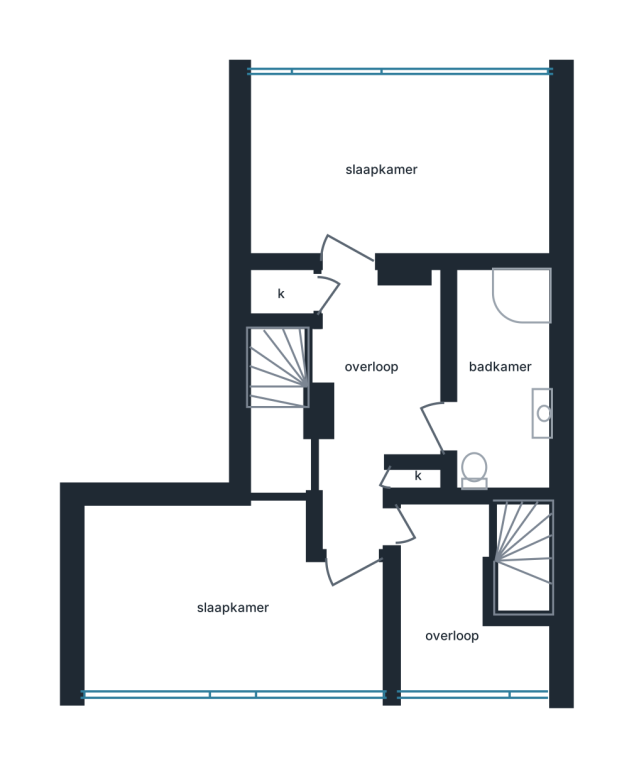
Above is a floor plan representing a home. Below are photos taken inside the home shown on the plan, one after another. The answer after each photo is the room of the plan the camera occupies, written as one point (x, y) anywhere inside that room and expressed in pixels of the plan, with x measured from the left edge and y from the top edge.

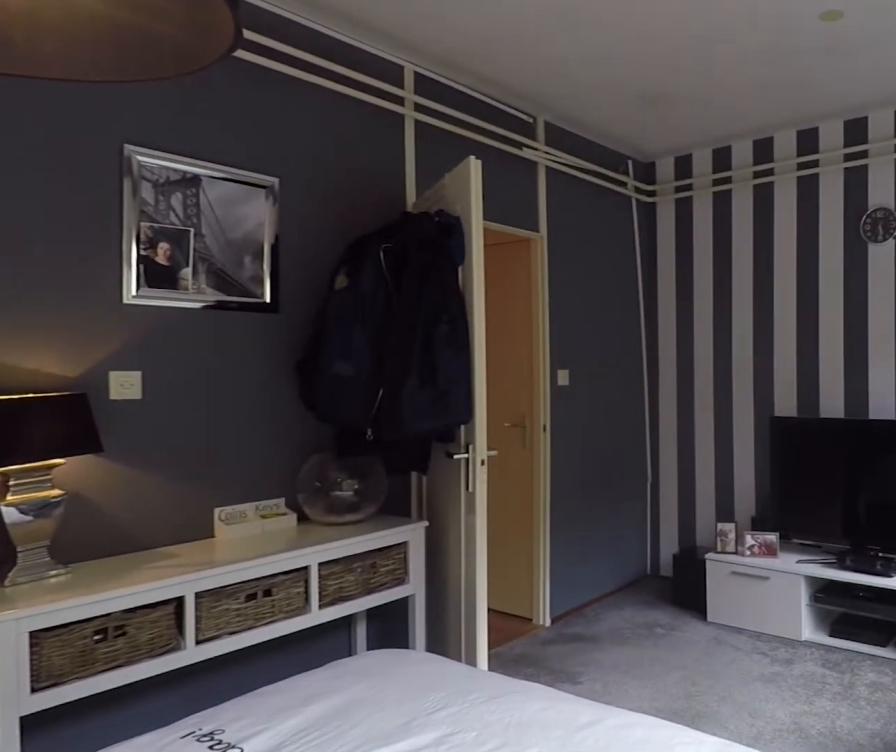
(402, 169)
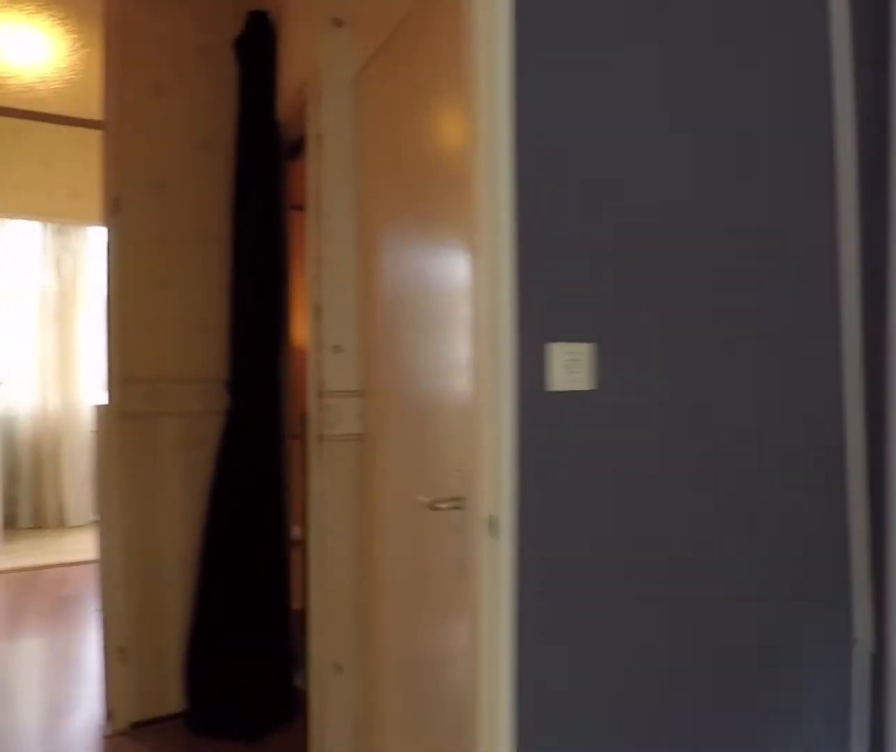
(402, 169)
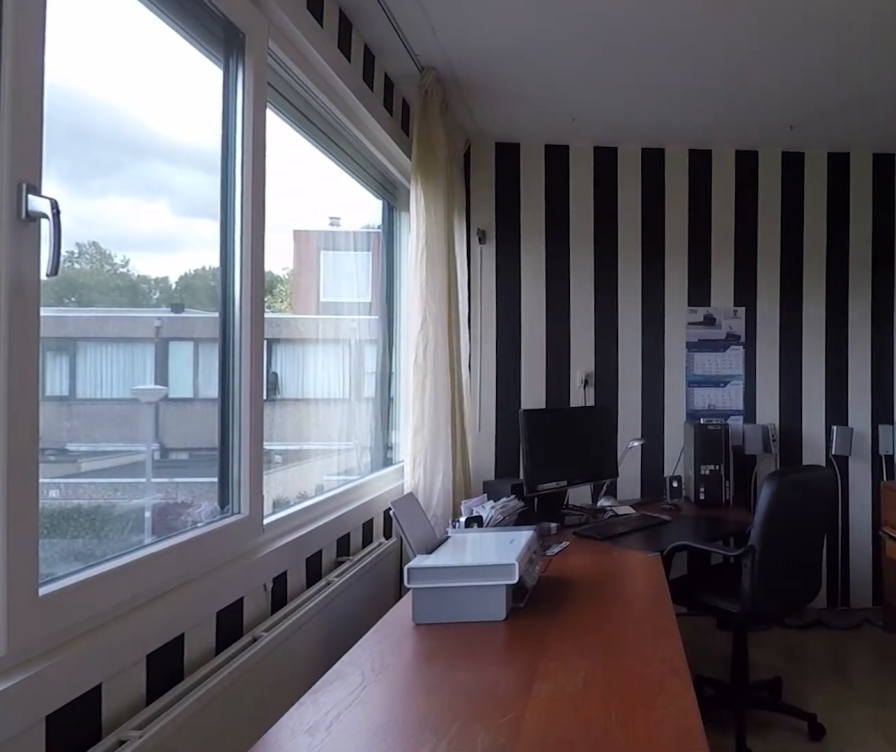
(326, 618)
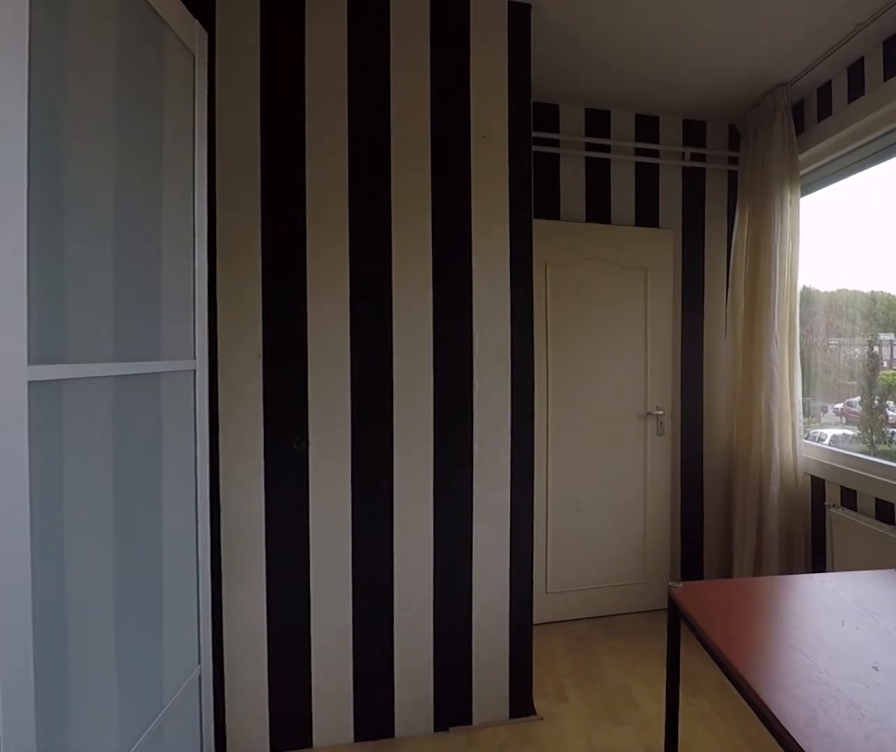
(326, 618)
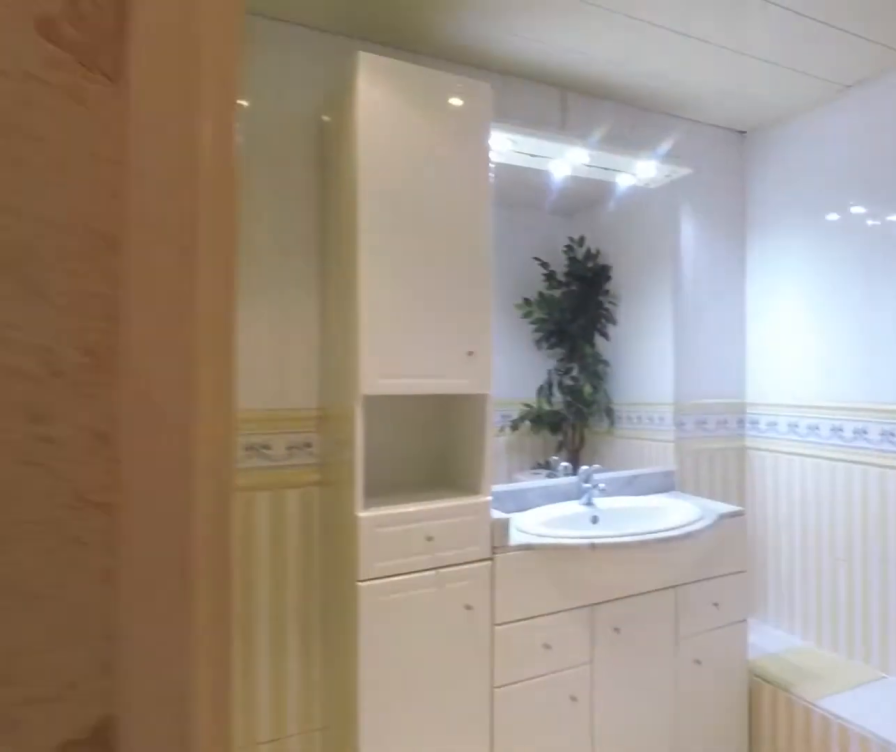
(374, 394)
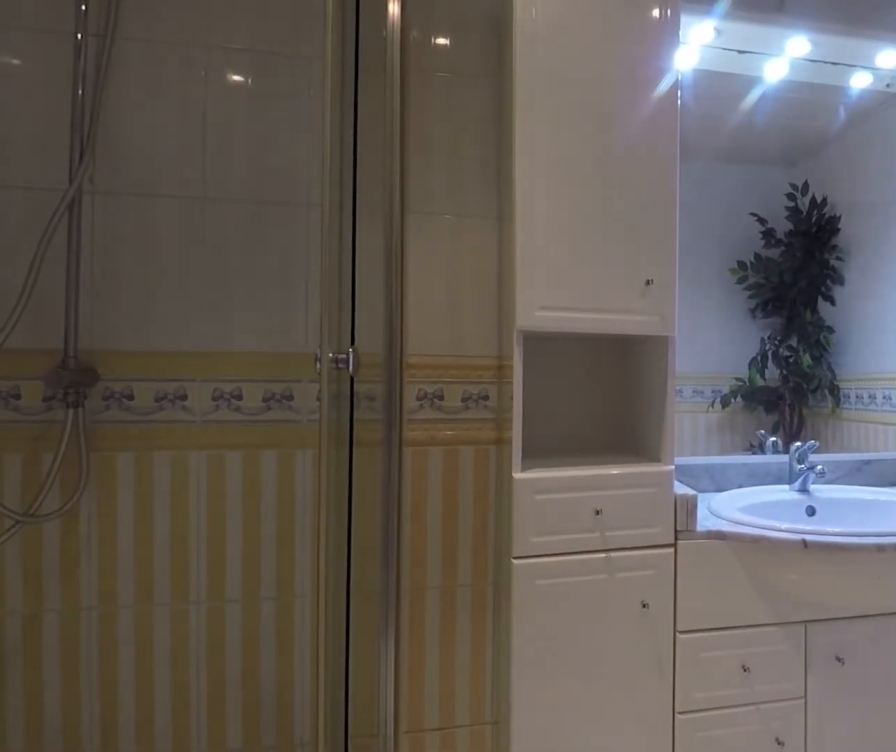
(519, 475)
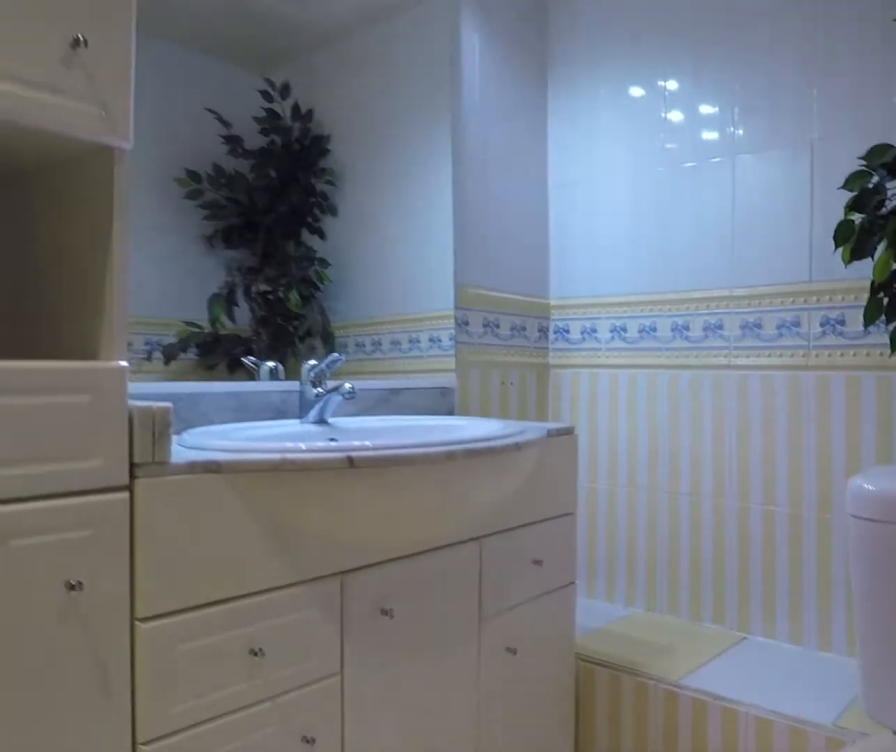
(483, 385)
